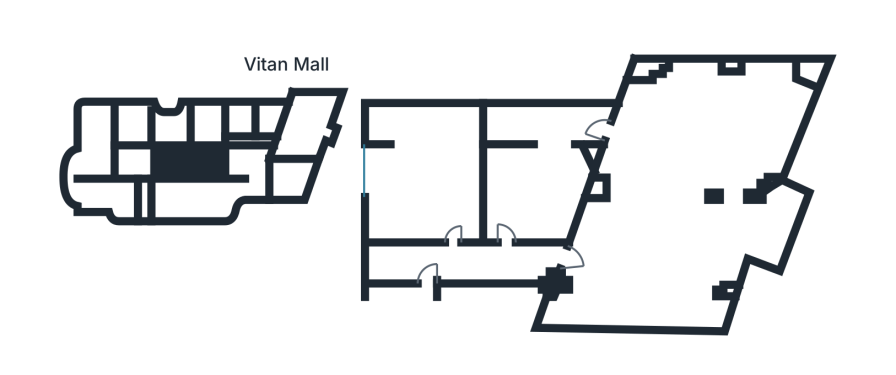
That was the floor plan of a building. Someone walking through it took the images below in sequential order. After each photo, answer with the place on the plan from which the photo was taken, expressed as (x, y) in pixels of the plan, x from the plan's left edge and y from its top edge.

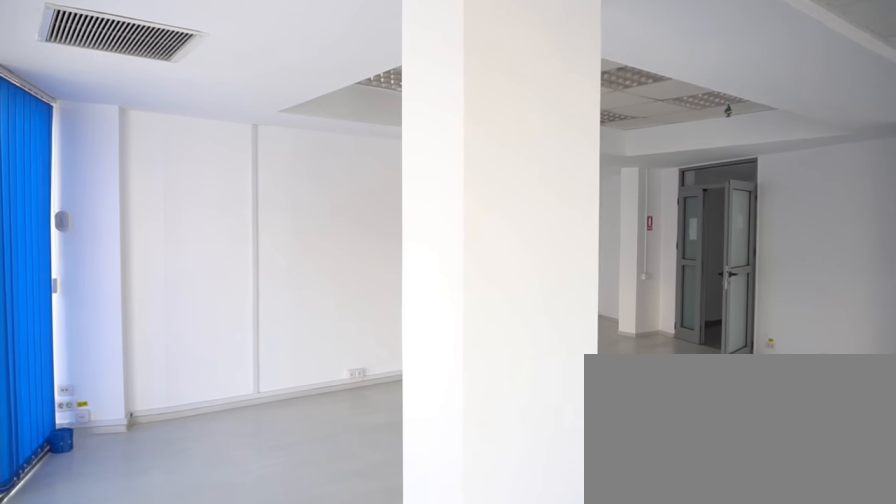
(772, 146)
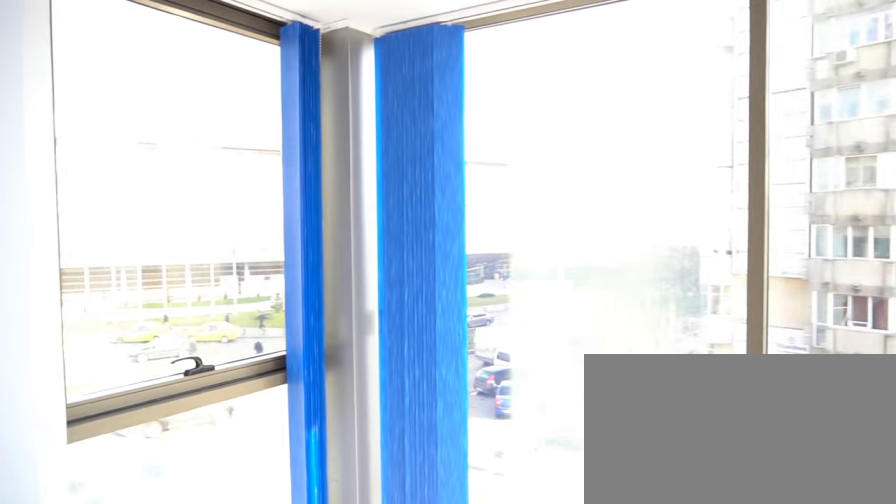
(759, 223)
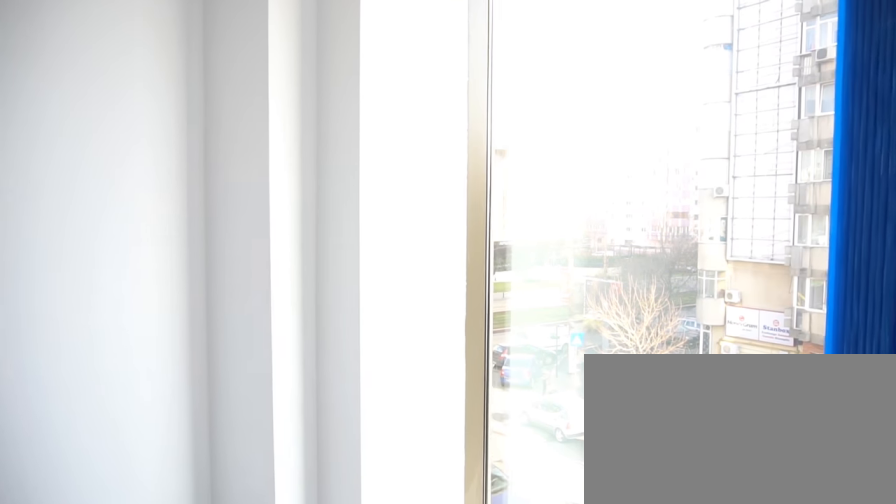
(705, 307)
